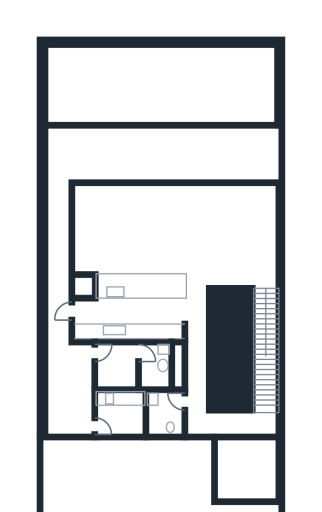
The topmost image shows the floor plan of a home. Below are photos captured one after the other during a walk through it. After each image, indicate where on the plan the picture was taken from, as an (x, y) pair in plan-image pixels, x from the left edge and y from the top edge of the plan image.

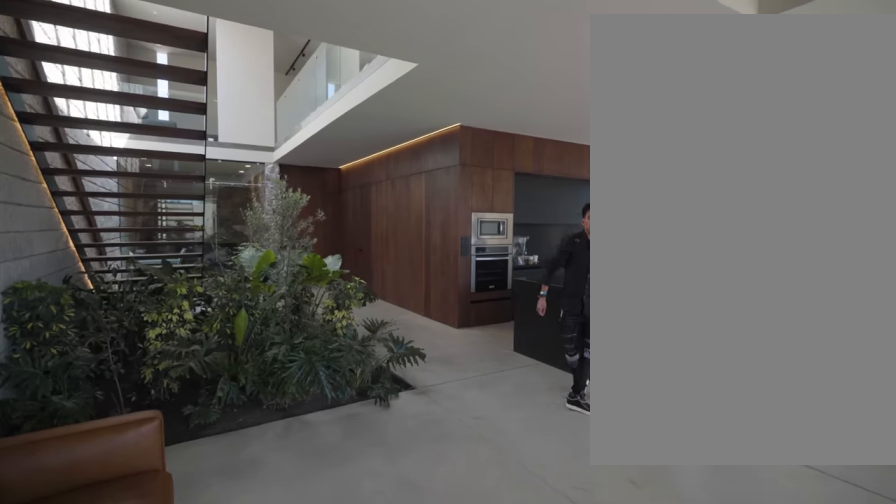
(206, 206)
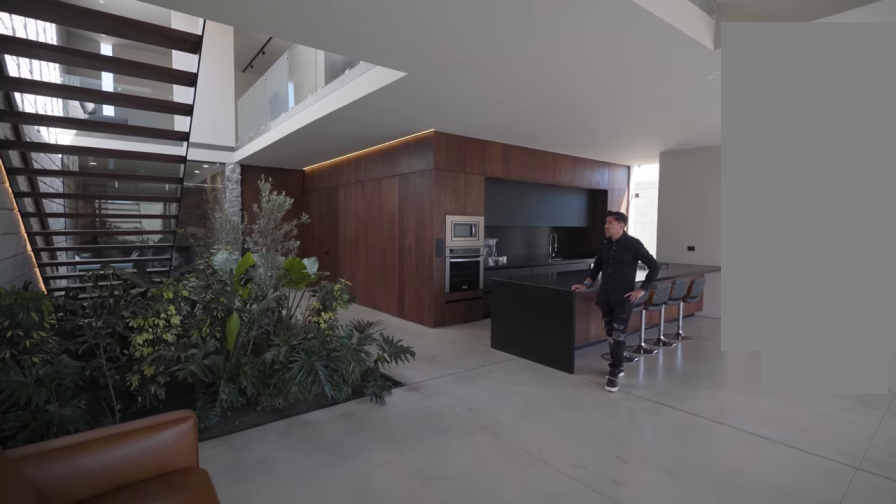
(211, 203)
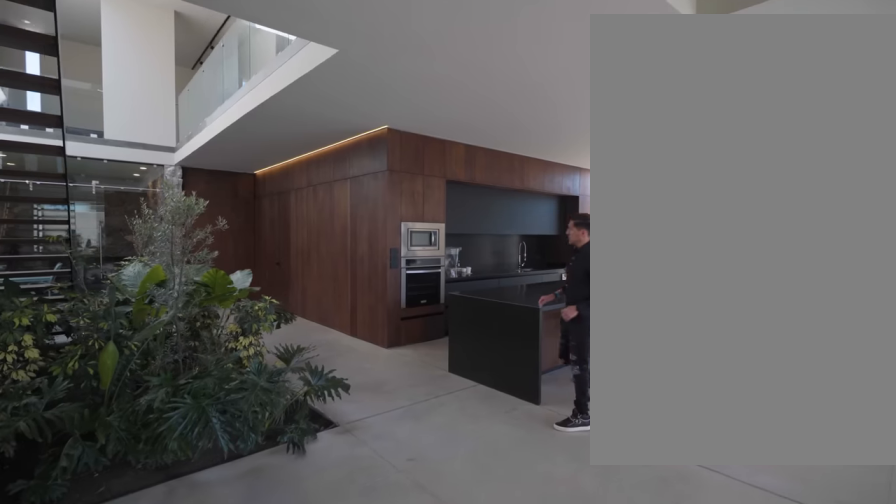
(233, 223)
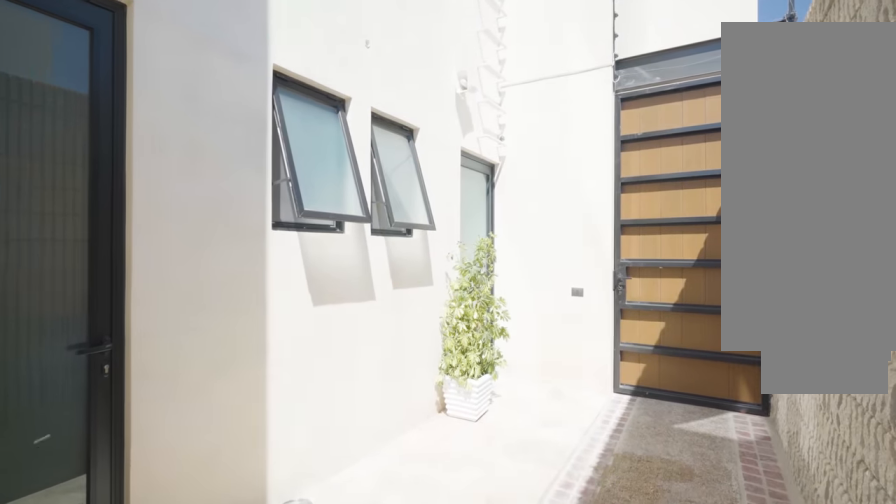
(50, 338)
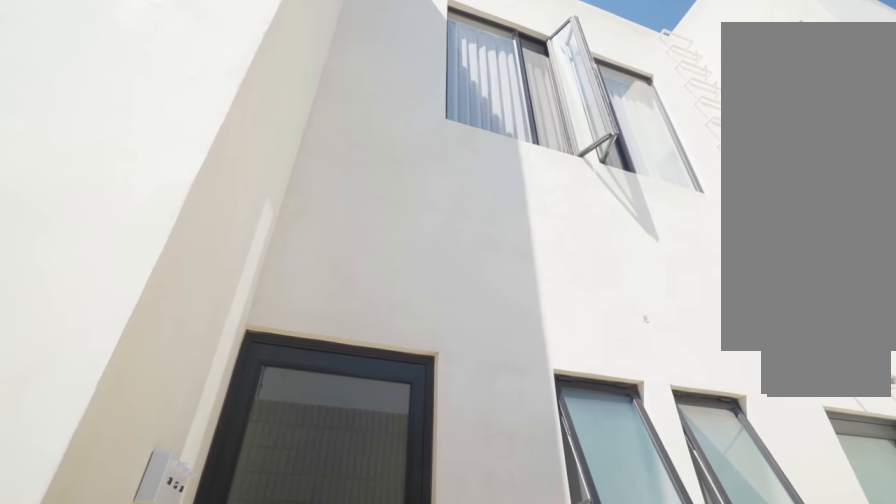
(58, 371)
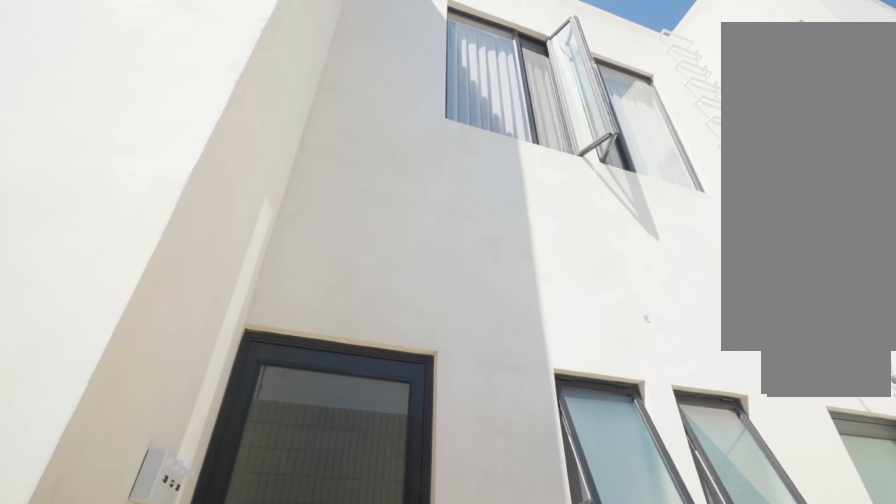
(59, 371)
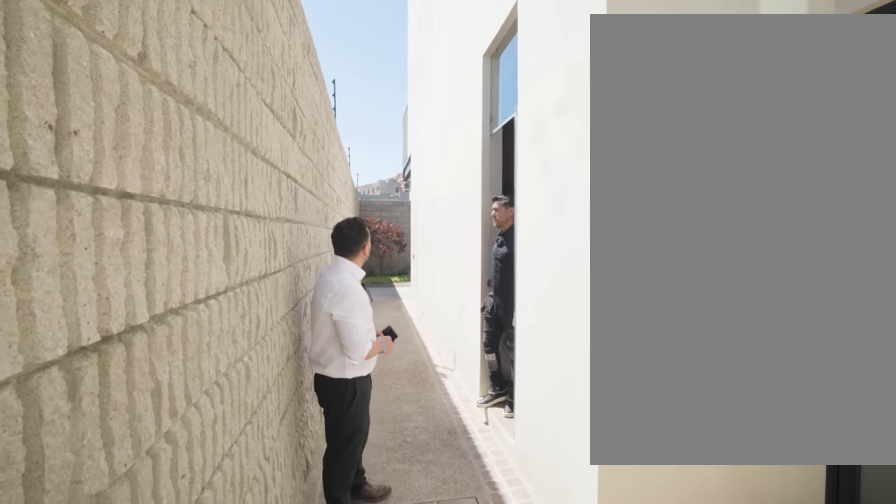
(59, 418)
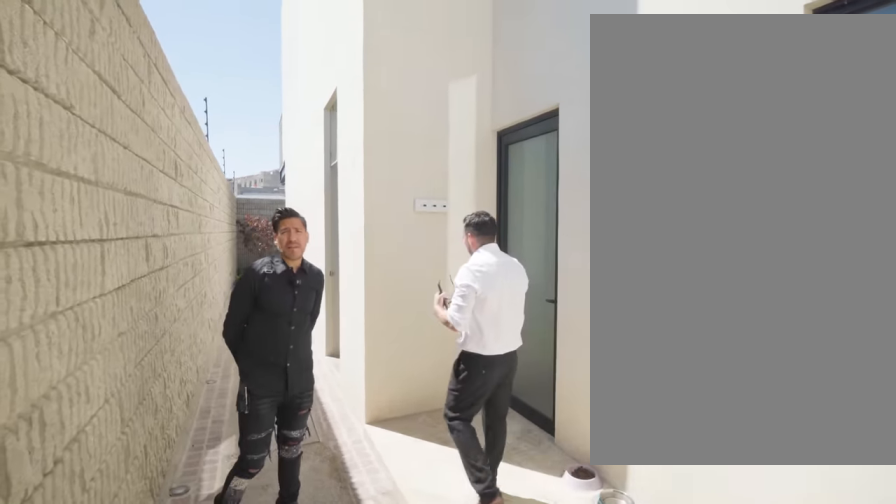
(64, 420)
